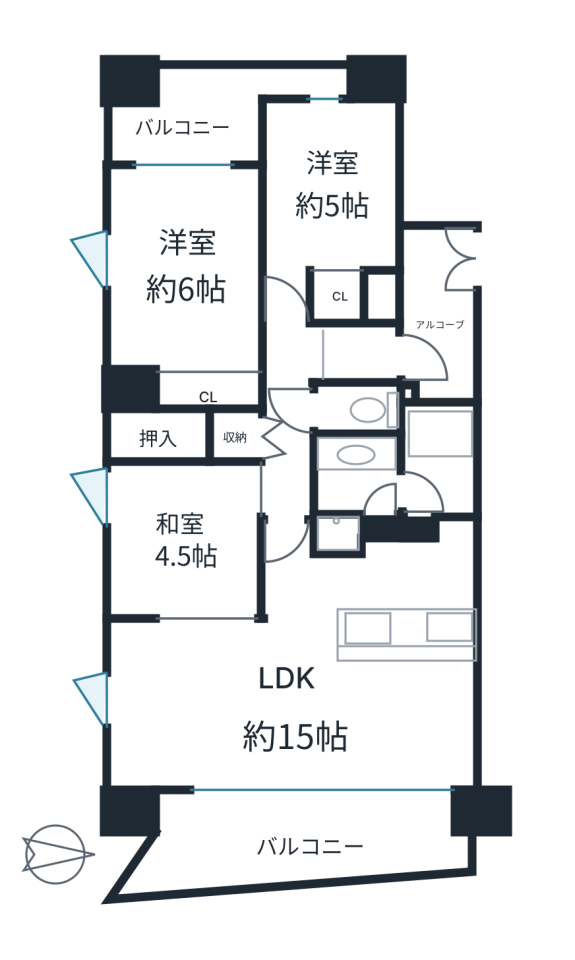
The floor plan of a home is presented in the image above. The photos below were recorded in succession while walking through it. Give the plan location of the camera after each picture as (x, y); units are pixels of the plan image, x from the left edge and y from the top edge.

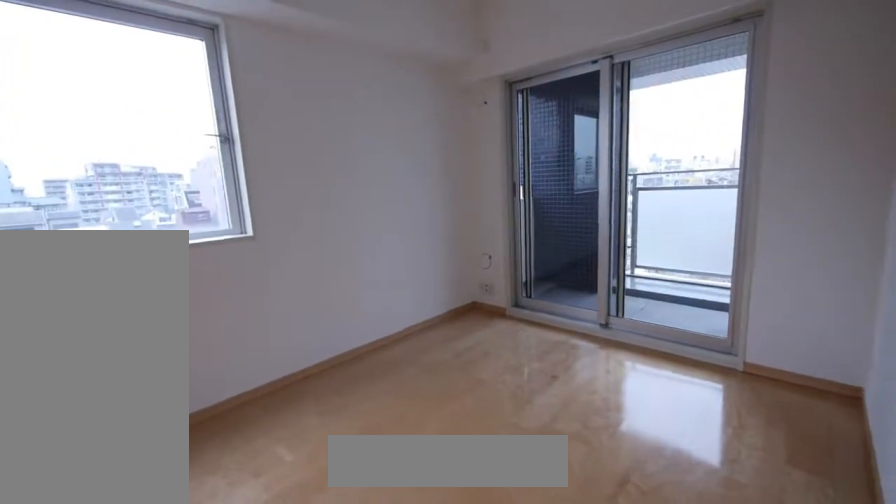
(166, 315)
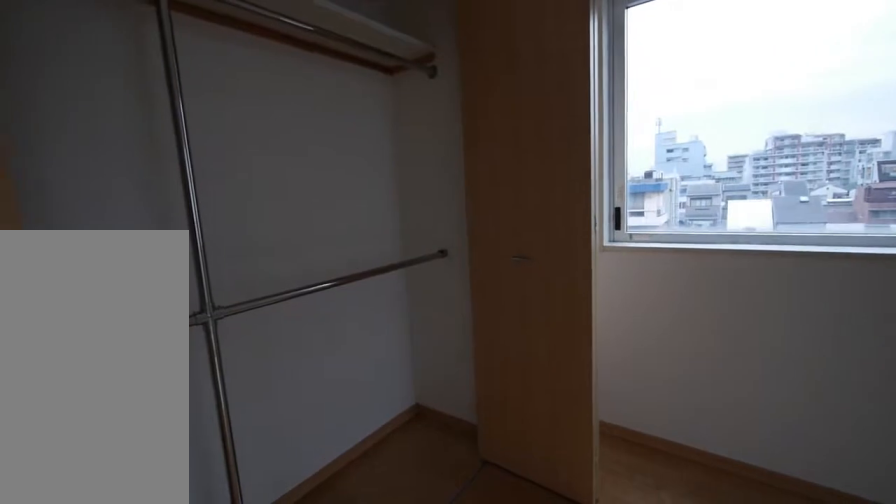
(166, 315)
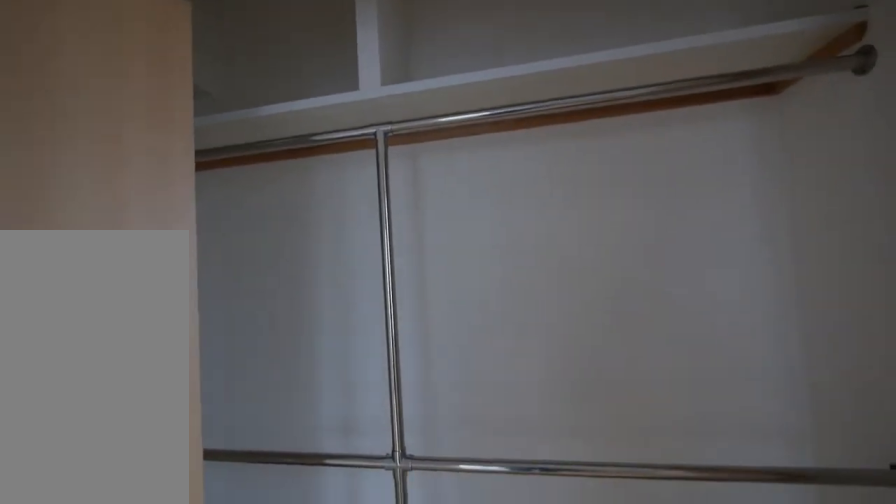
(166, 315)
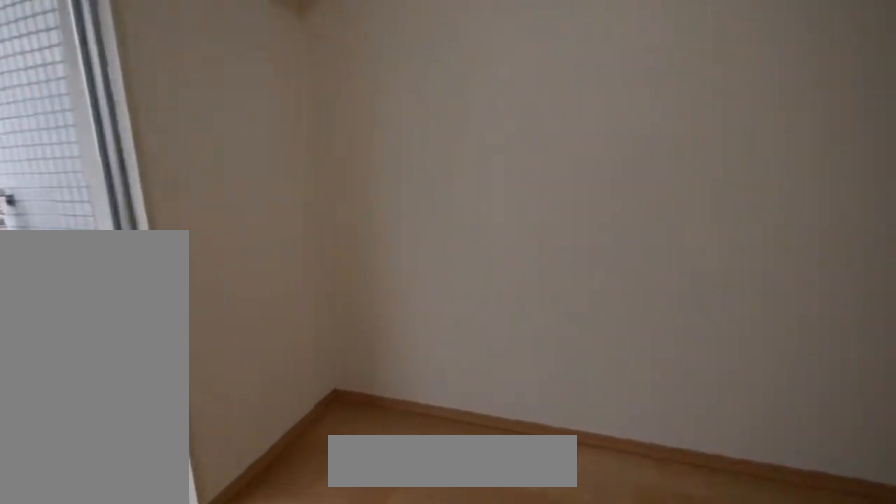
(338, 179)
